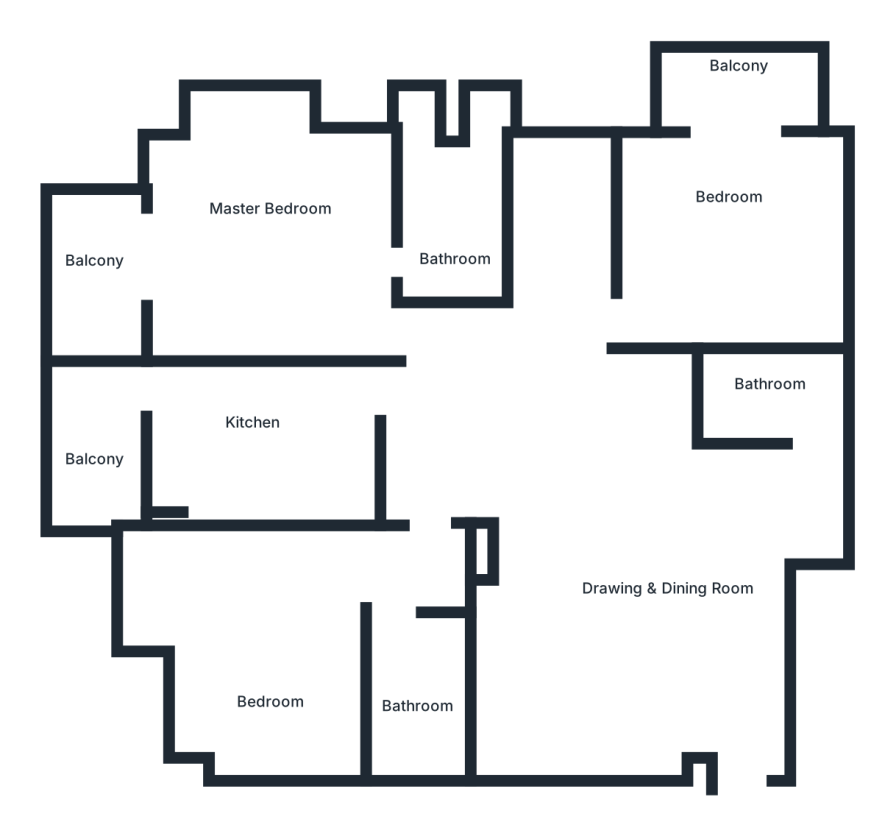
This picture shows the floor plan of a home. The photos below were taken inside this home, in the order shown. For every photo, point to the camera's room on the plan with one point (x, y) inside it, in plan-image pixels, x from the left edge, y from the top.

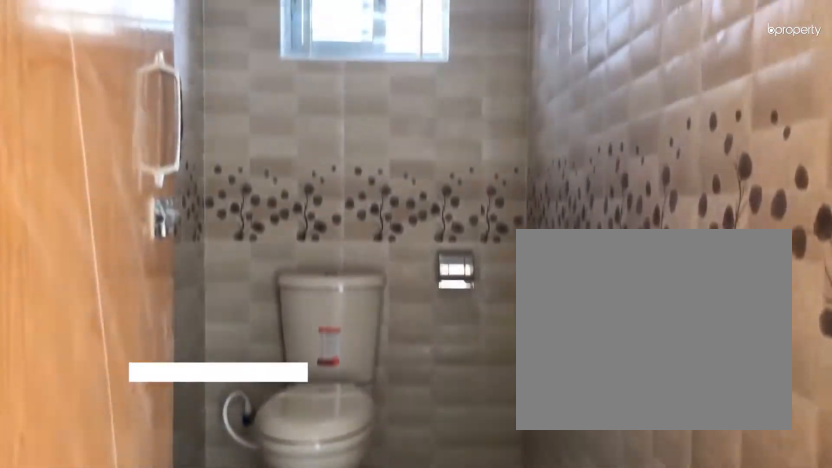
(407, 662)
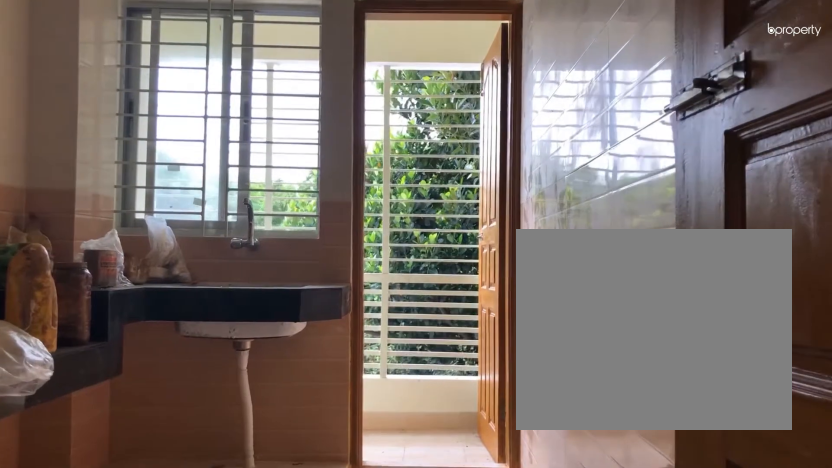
(257, 429)
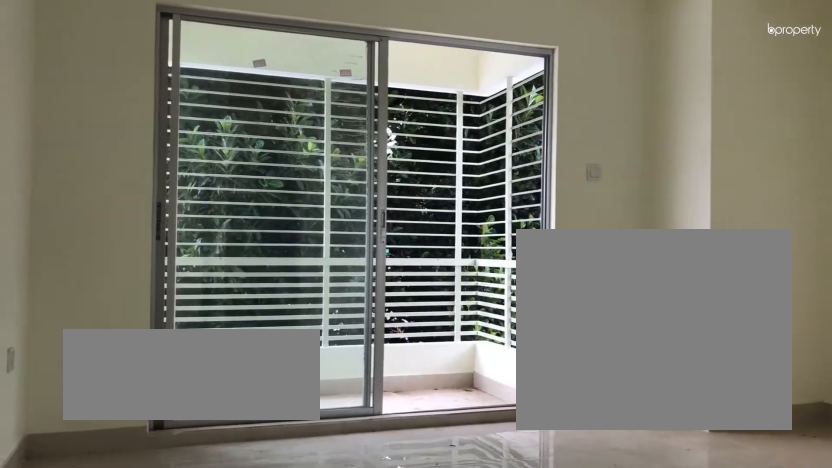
(271, 244)
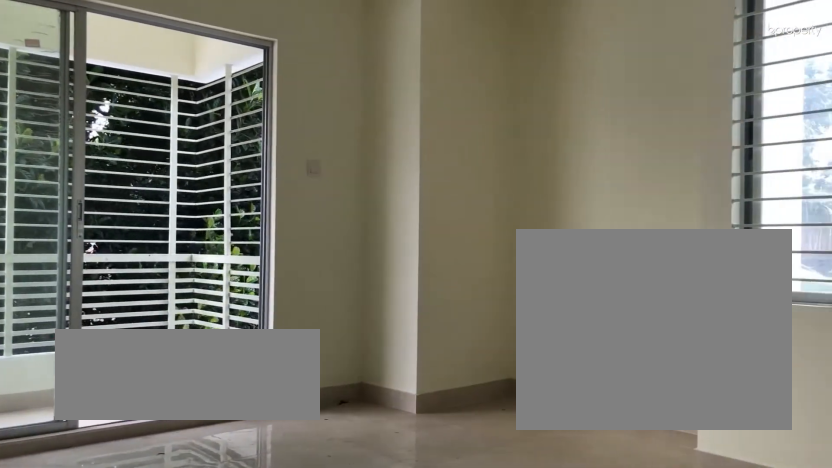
(271, 244)
